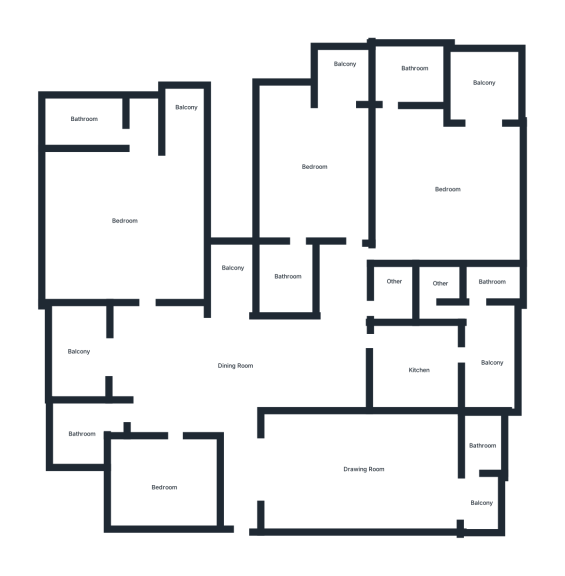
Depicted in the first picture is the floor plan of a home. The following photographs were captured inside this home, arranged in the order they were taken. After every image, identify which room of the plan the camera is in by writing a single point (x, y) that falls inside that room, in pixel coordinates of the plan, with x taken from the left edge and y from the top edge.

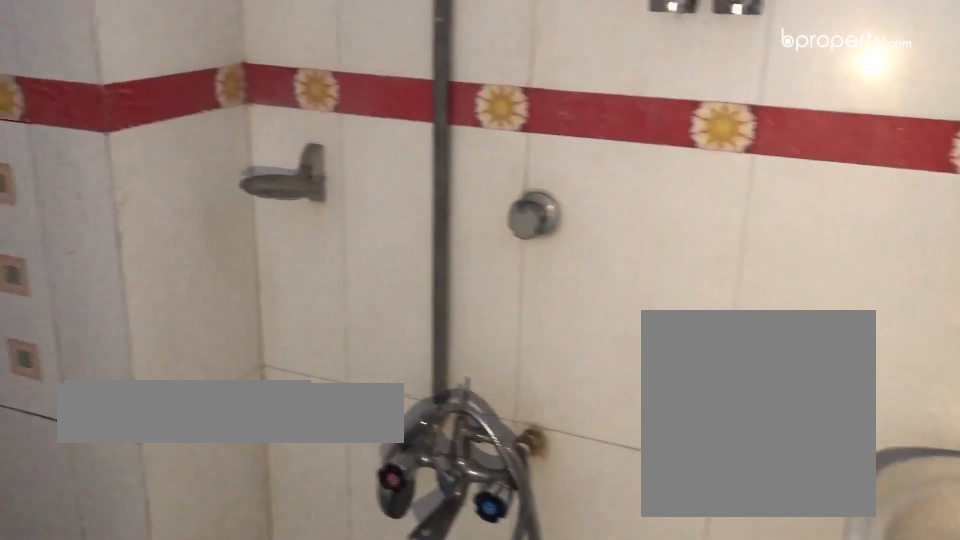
(82, 434)
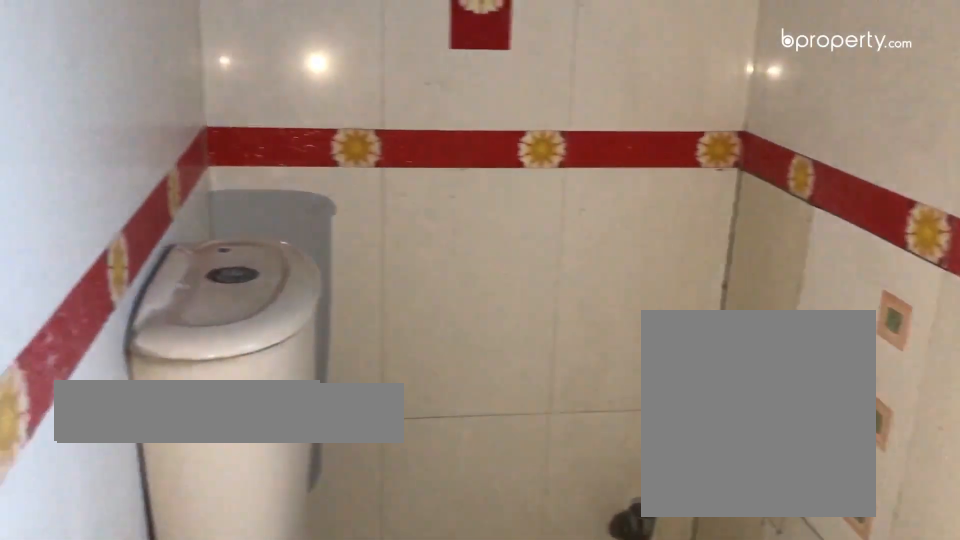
(82, 434)
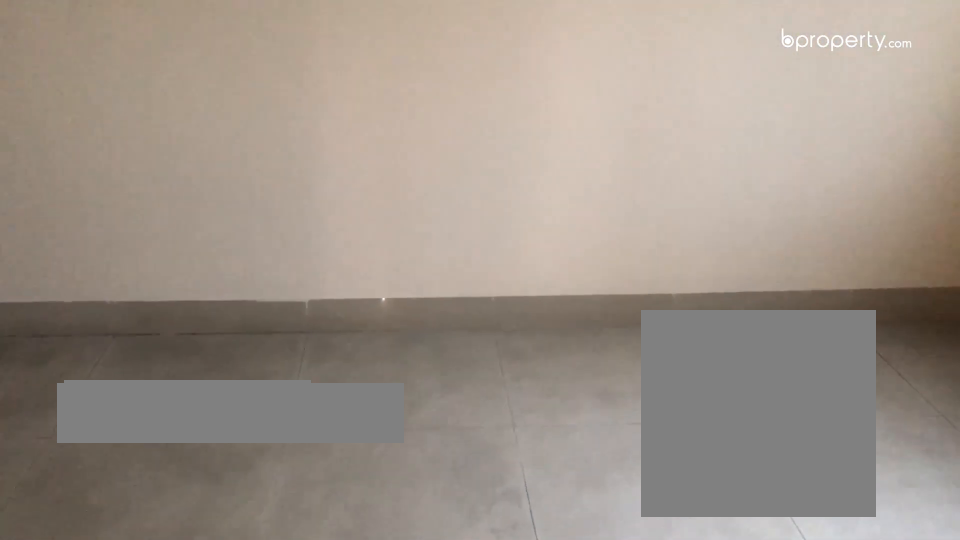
(165, 489)
